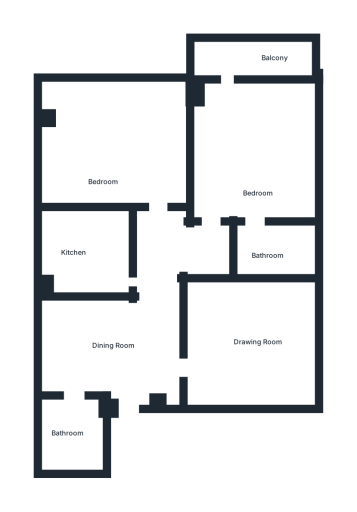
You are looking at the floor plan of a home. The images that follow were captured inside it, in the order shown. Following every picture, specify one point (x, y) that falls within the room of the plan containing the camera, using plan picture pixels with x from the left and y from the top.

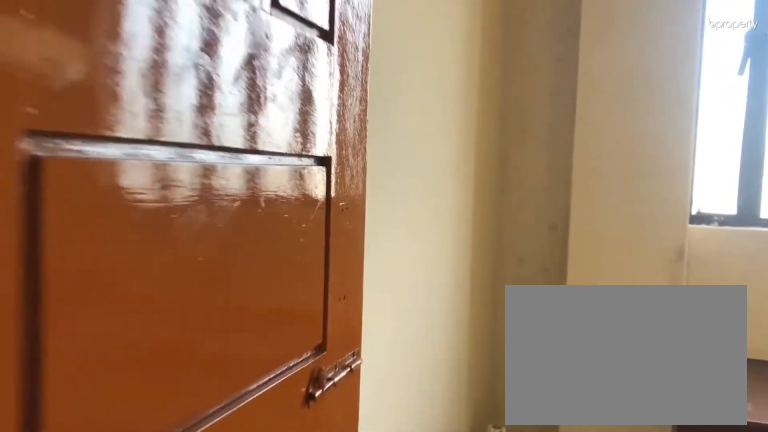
(78, 248)
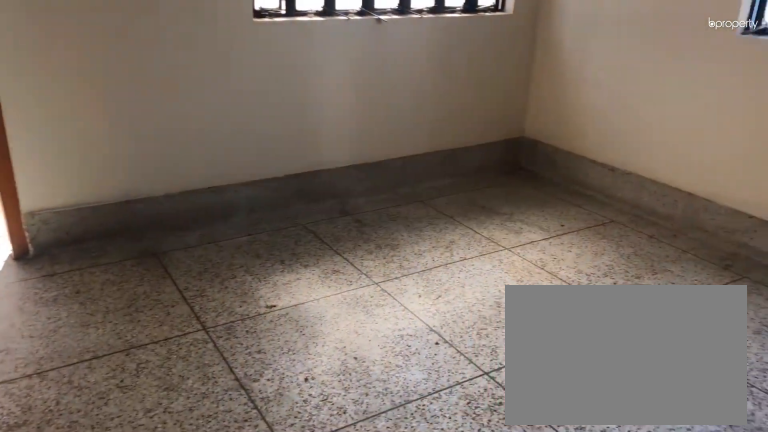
(254, 149)
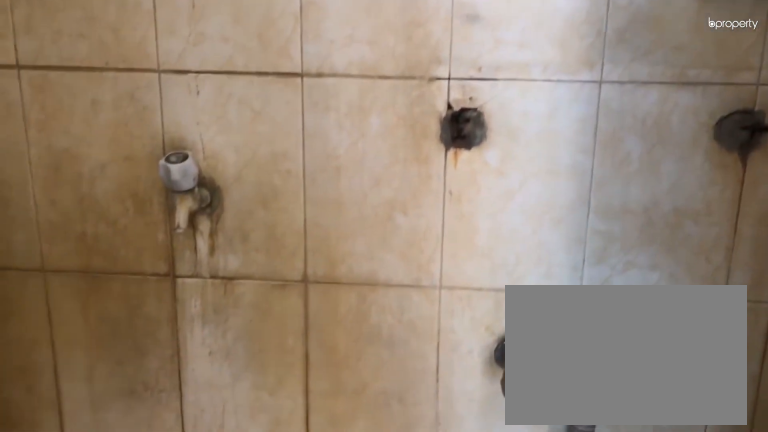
(277, 251)
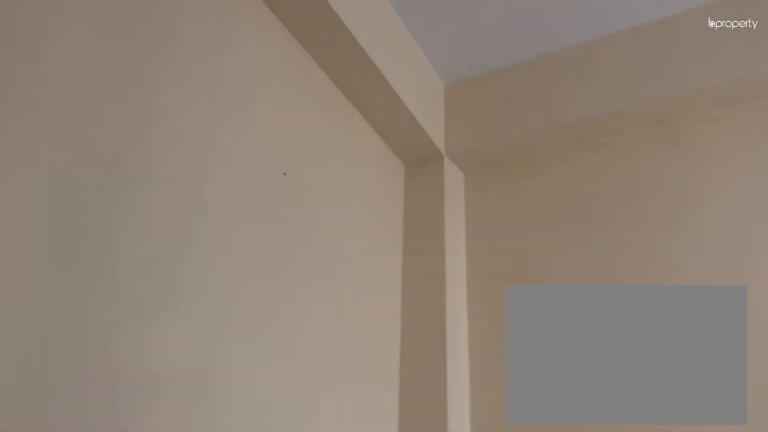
(250, 335)
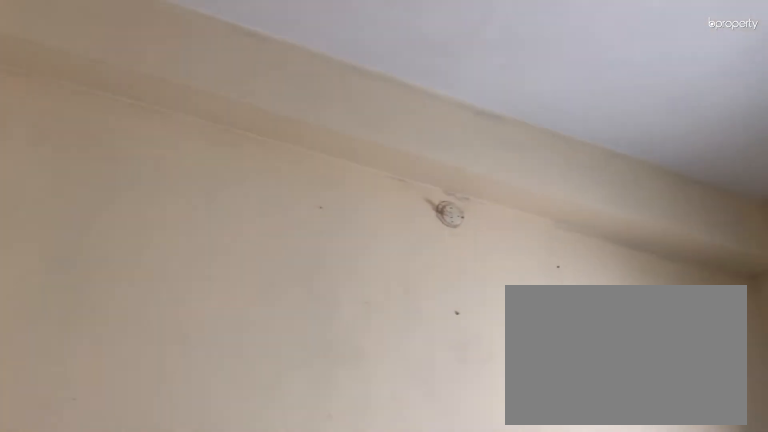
(250, 335)
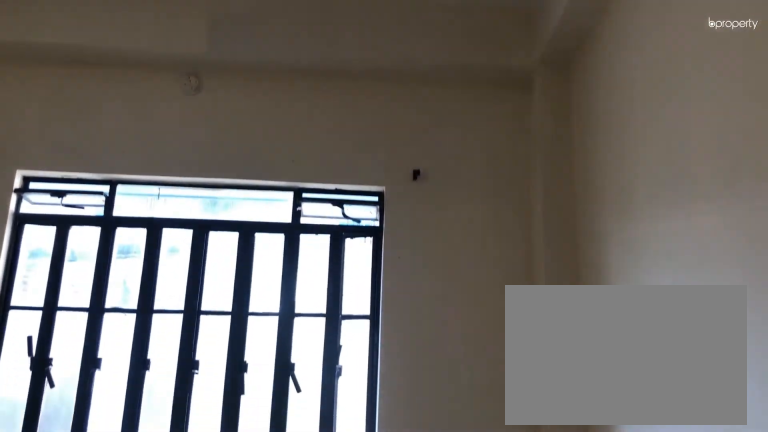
(250, 335)
